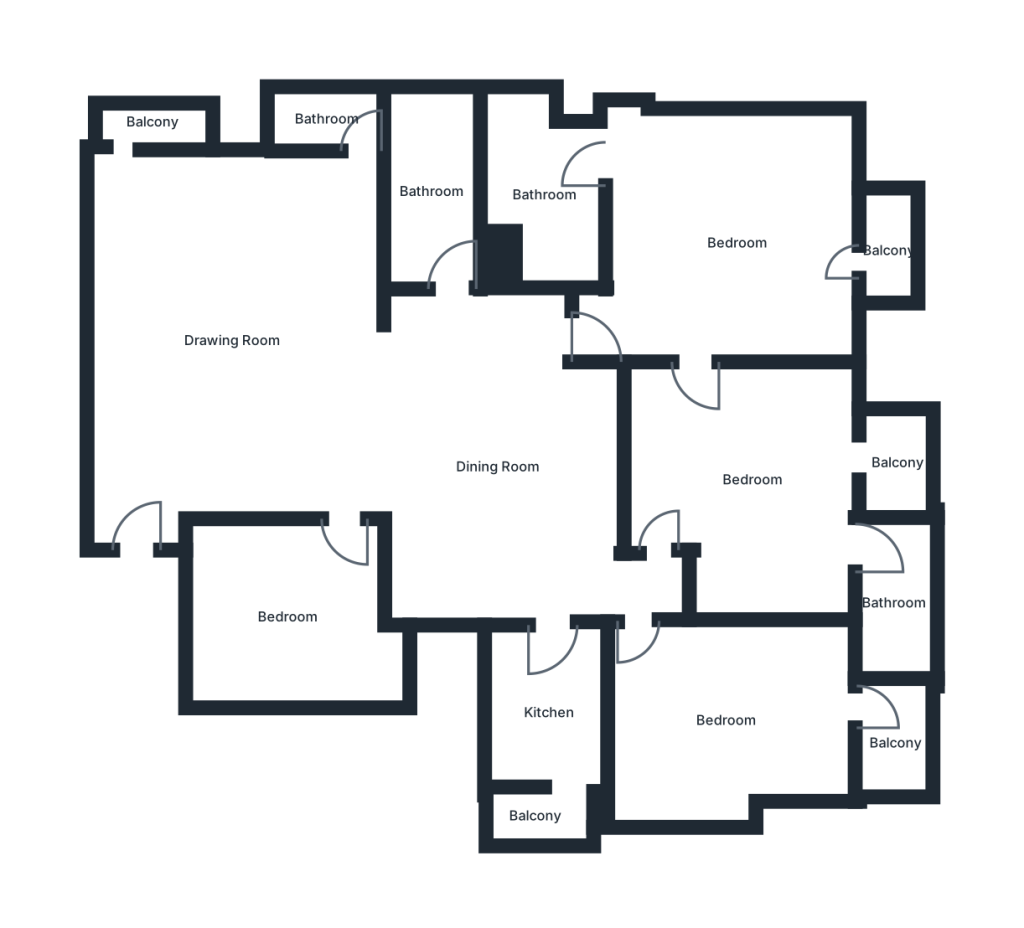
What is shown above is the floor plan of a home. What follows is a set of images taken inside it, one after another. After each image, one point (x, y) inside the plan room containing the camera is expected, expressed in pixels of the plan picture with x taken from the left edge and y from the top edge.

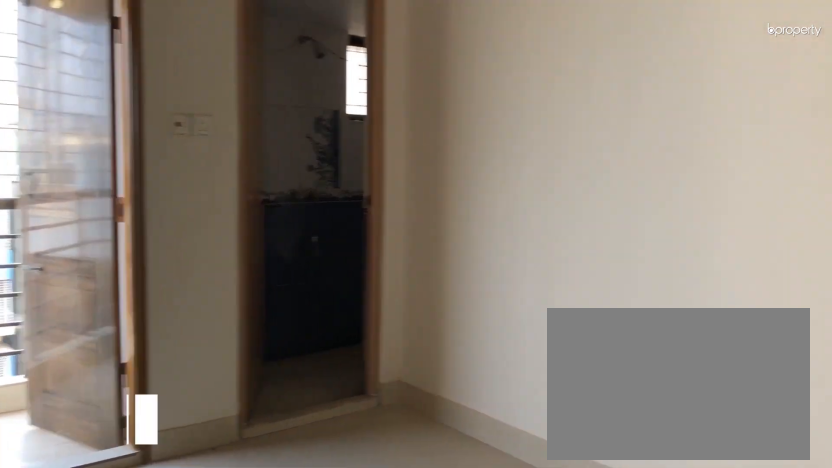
(753, 480)
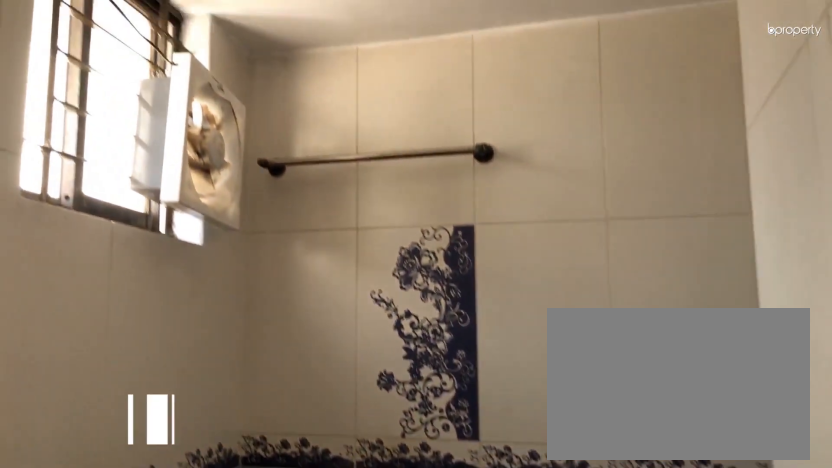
(893, 601)
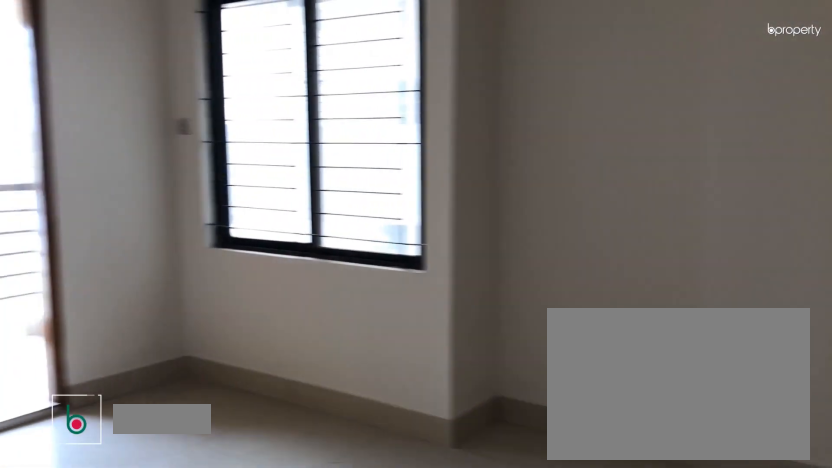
(726, 720)
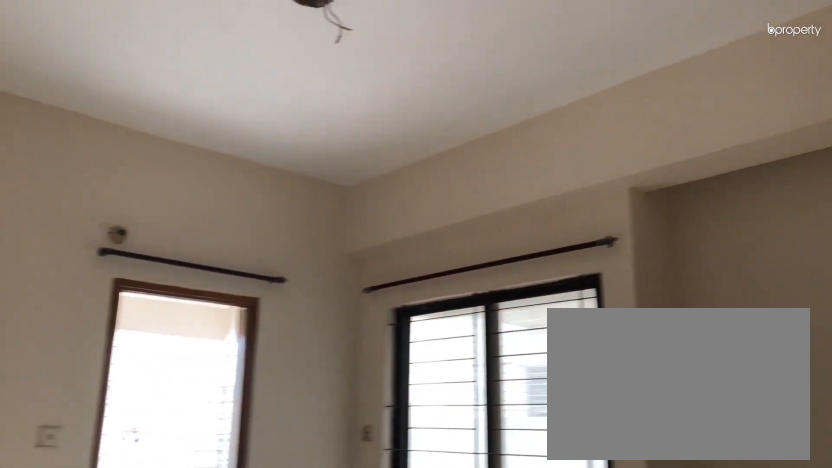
(726, 720)
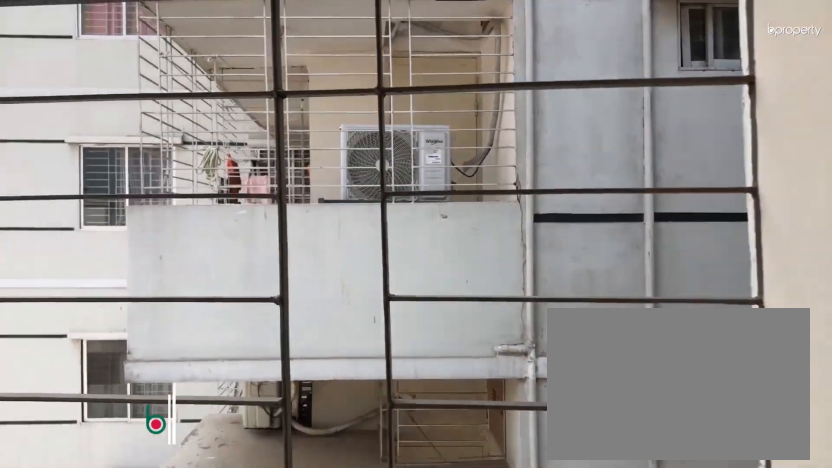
(894, 743)
